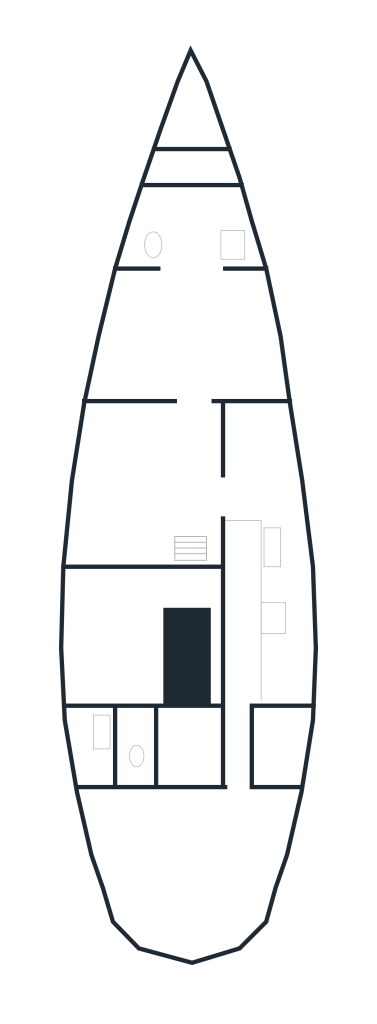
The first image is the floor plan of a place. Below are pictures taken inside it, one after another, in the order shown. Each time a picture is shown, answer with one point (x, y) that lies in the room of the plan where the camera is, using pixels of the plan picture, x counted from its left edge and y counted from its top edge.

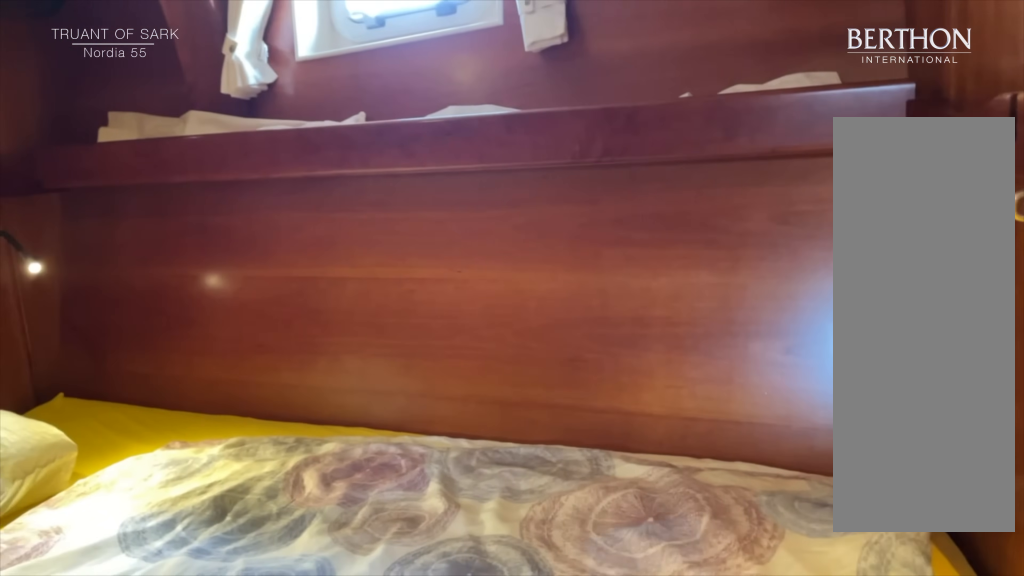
(186, 340)
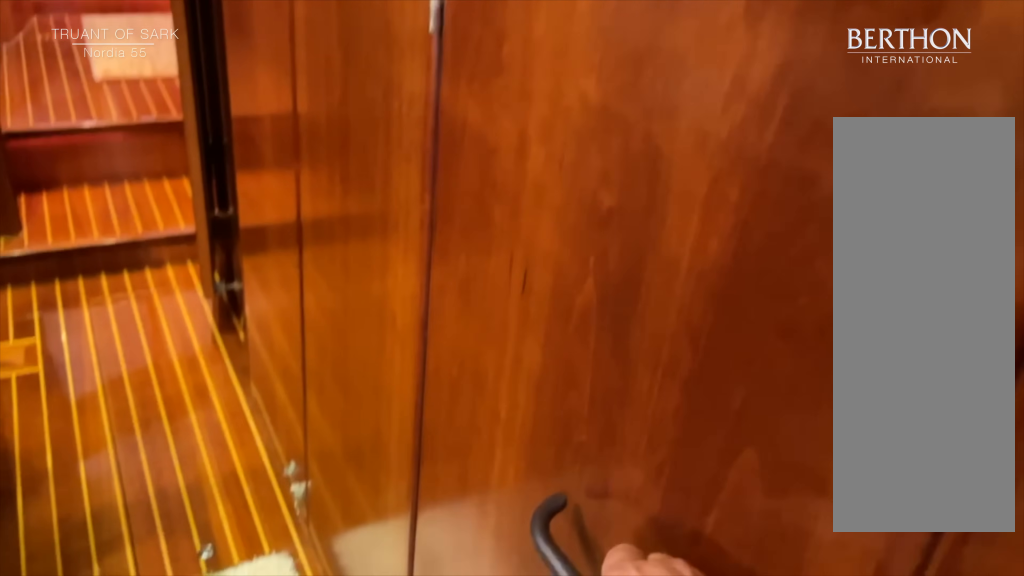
(269, 601)
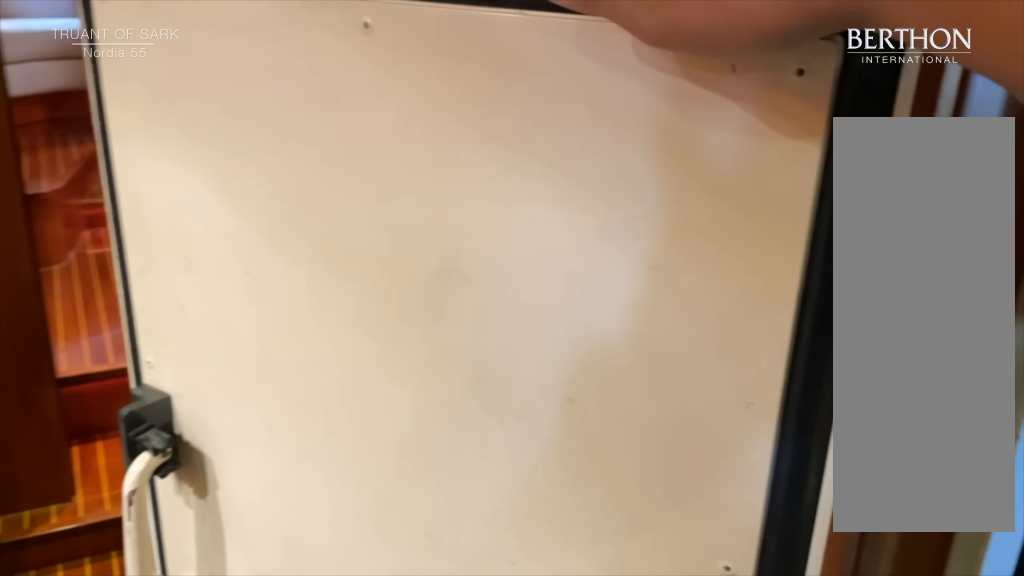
(269, 601)
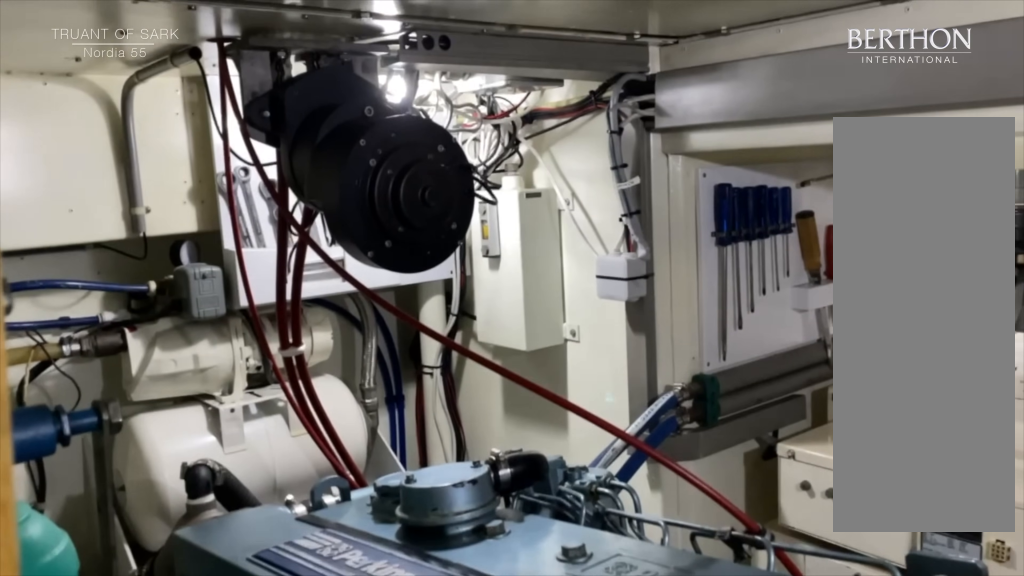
(141, 644)
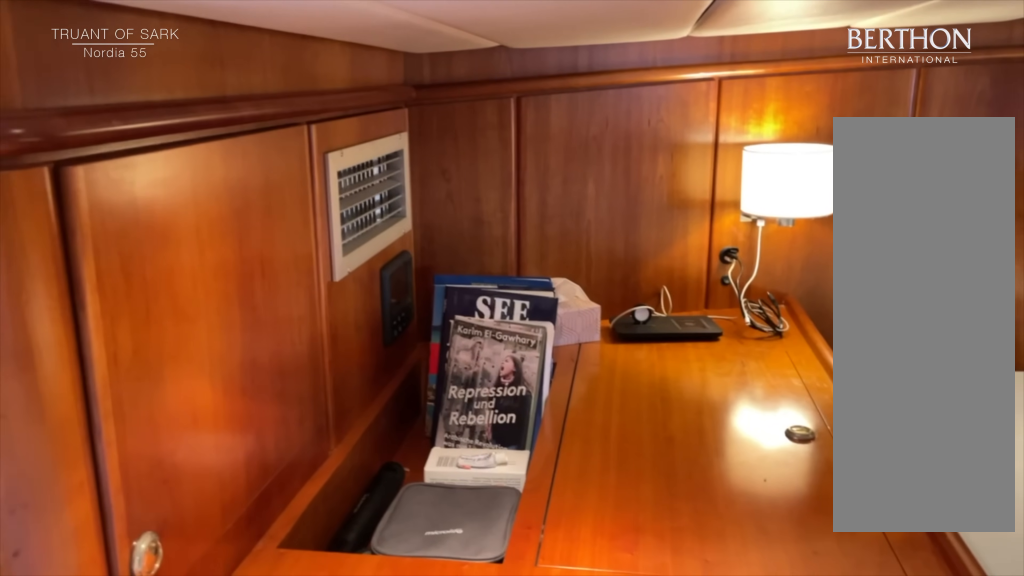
(191, 811)
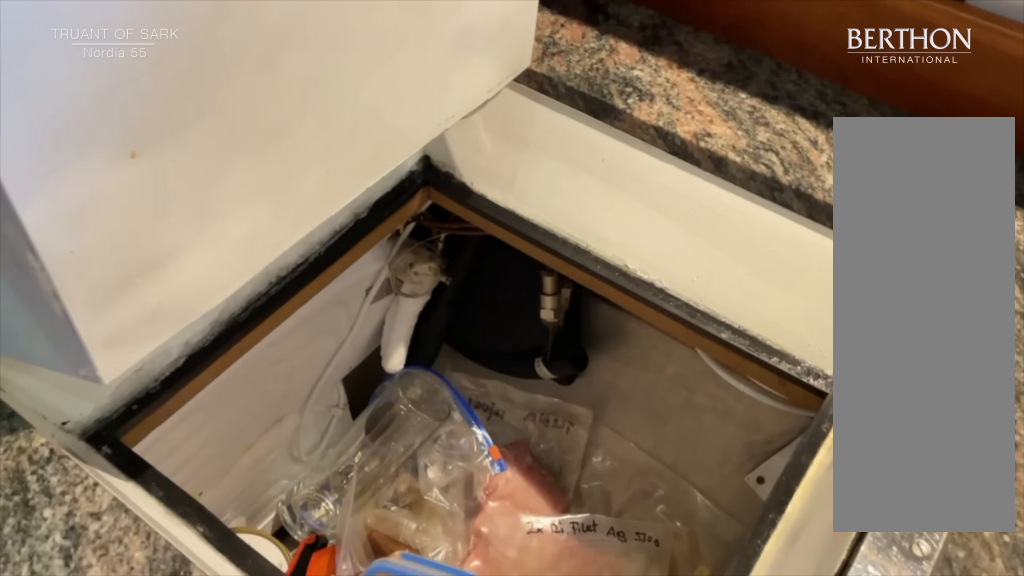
(269, 600)
